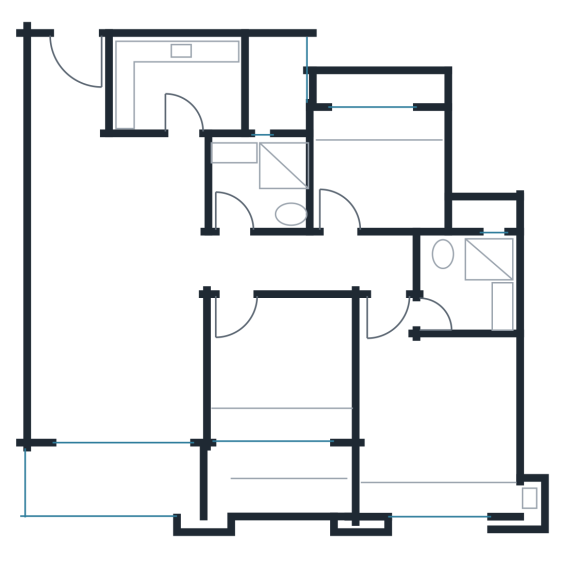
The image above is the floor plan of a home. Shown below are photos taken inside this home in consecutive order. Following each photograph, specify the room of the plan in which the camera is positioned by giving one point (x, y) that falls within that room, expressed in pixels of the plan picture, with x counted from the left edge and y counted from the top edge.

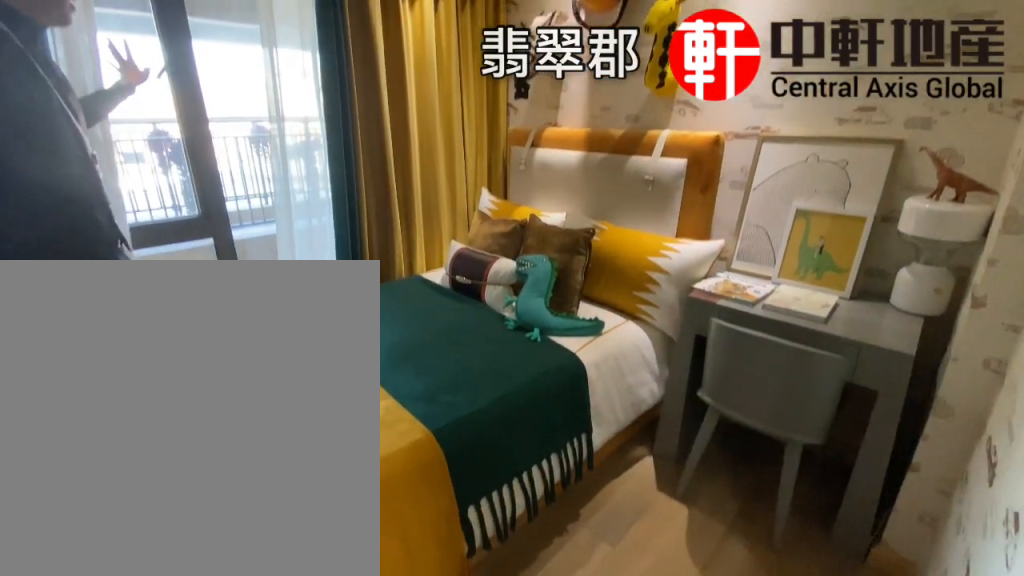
(372, 184)
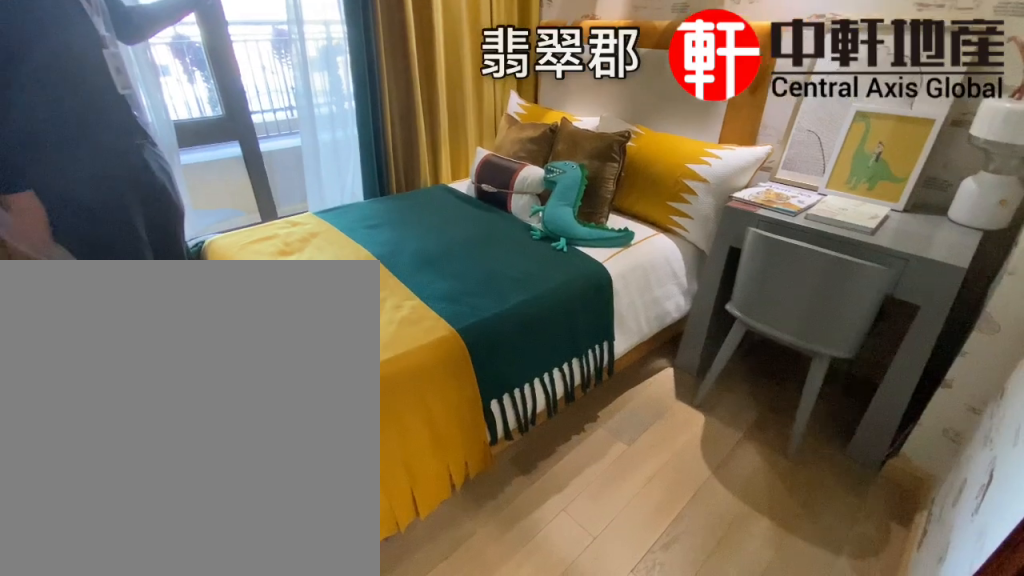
(372, 184)
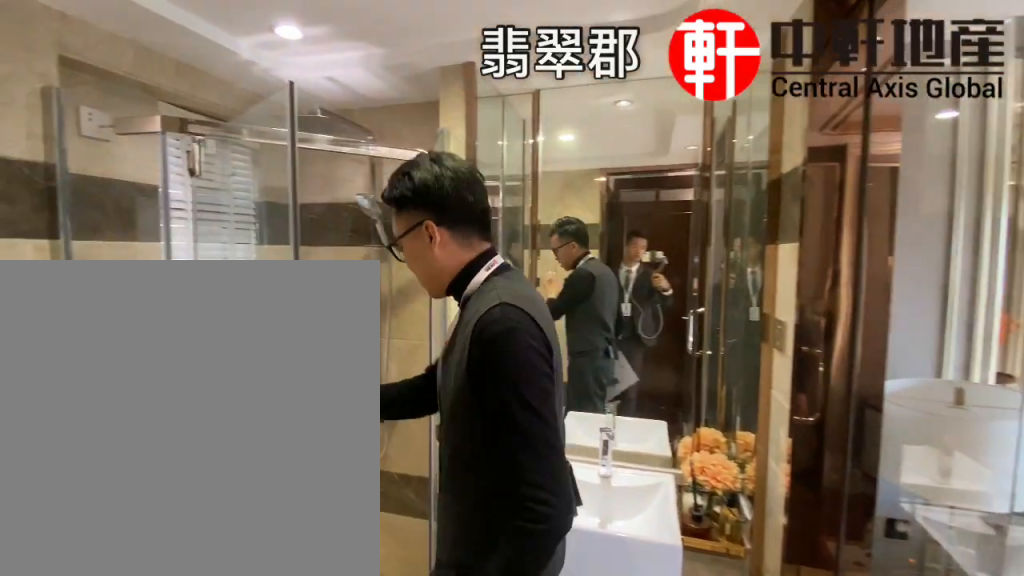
(470, 279)
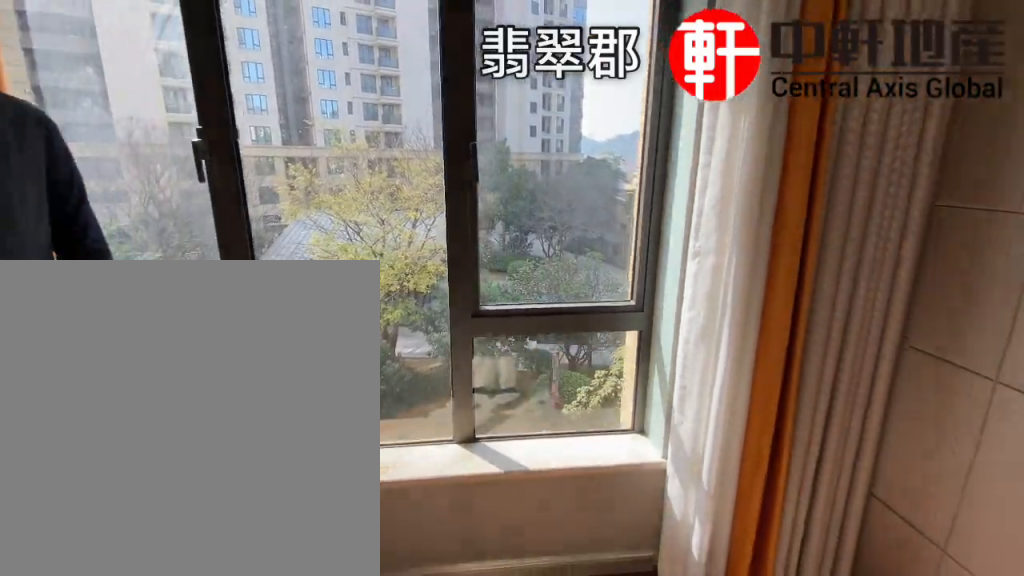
(440, 409)
